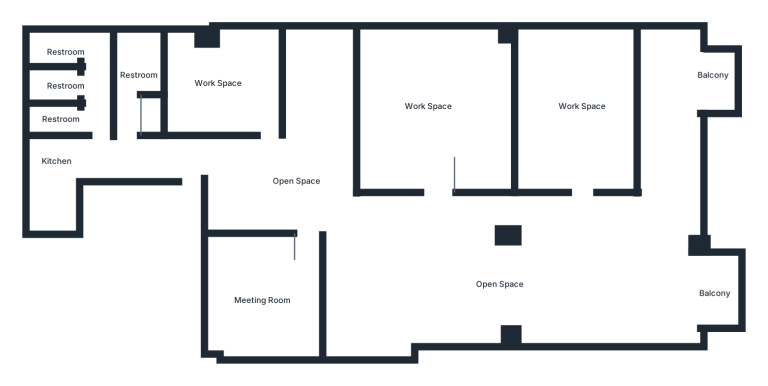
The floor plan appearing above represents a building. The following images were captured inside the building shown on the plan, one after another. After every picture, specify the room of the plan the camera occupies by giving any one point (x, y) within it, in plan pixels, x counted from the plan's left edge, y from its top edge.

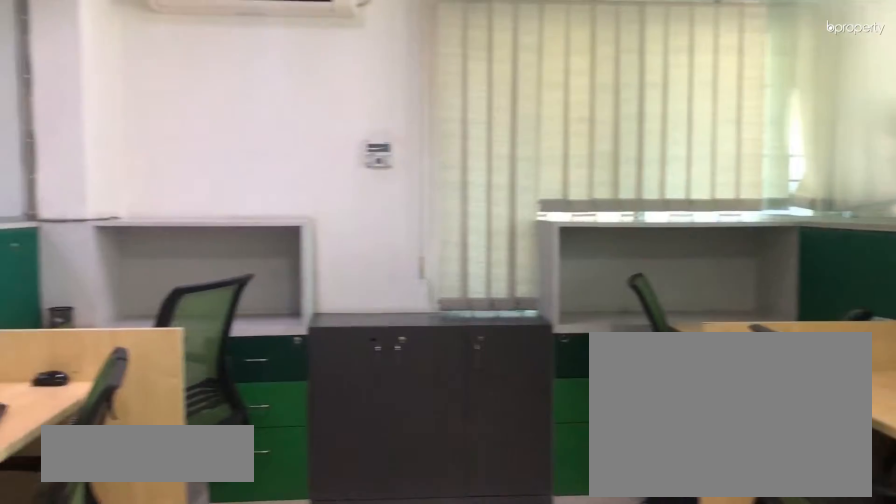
(576, 105)
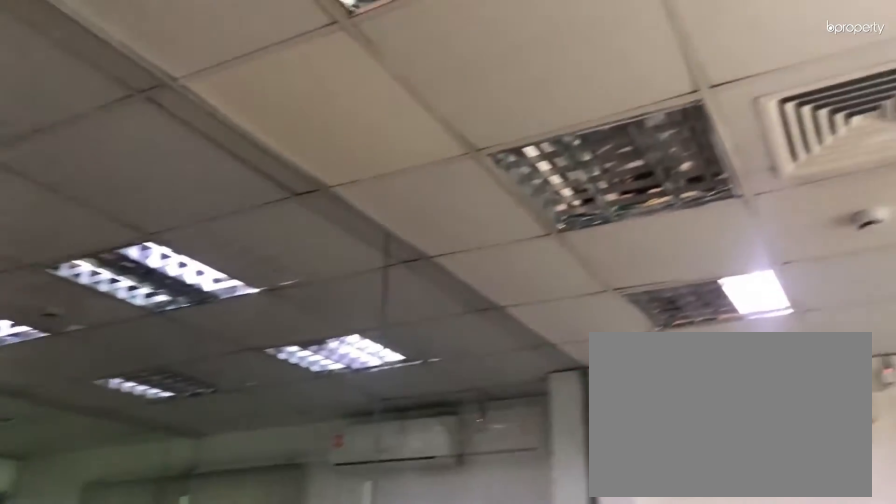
(576, 114)
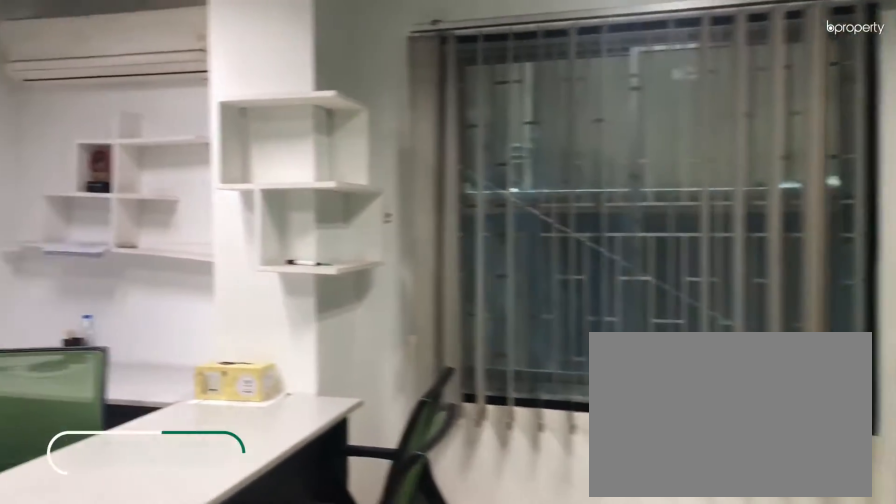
(229, 84)
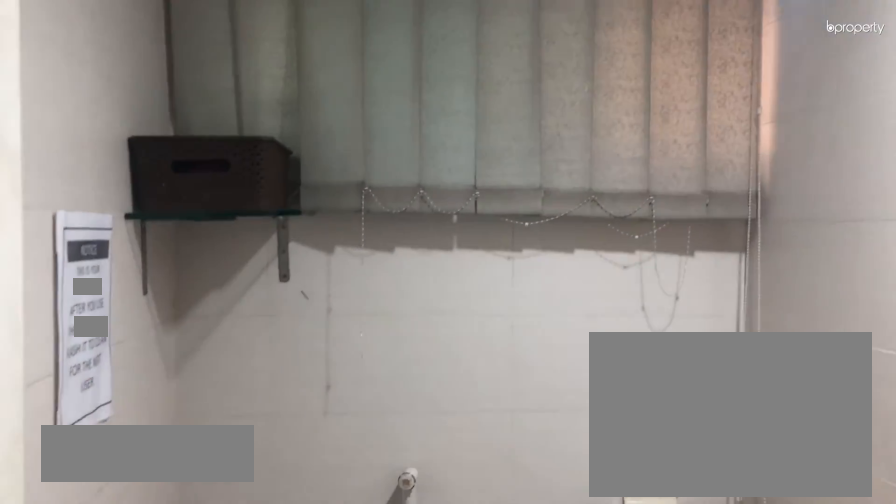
(131, 72)
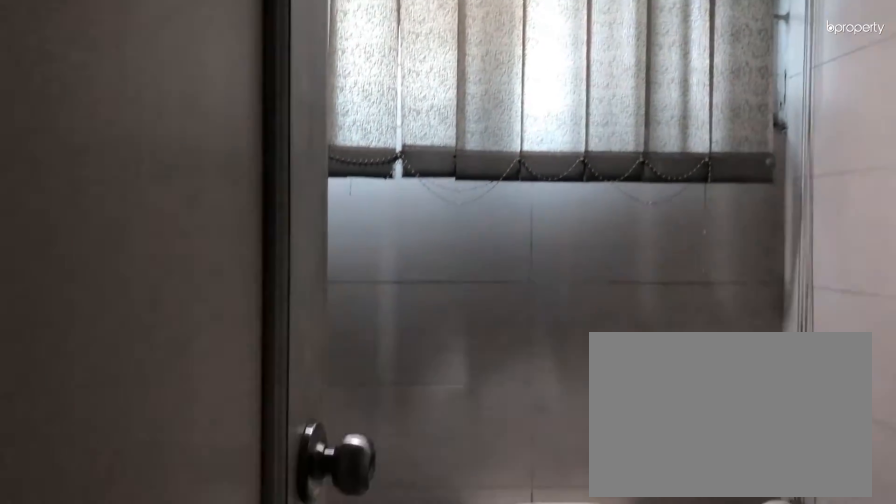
(74, 48)
